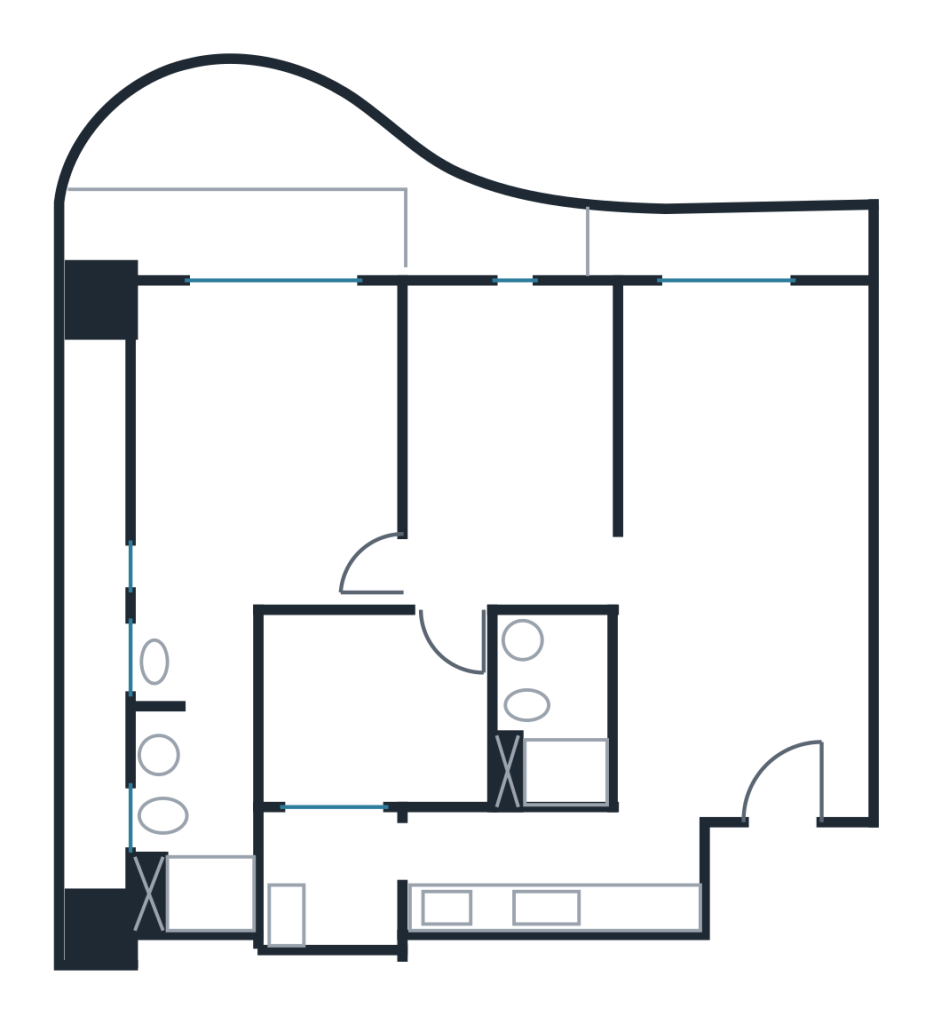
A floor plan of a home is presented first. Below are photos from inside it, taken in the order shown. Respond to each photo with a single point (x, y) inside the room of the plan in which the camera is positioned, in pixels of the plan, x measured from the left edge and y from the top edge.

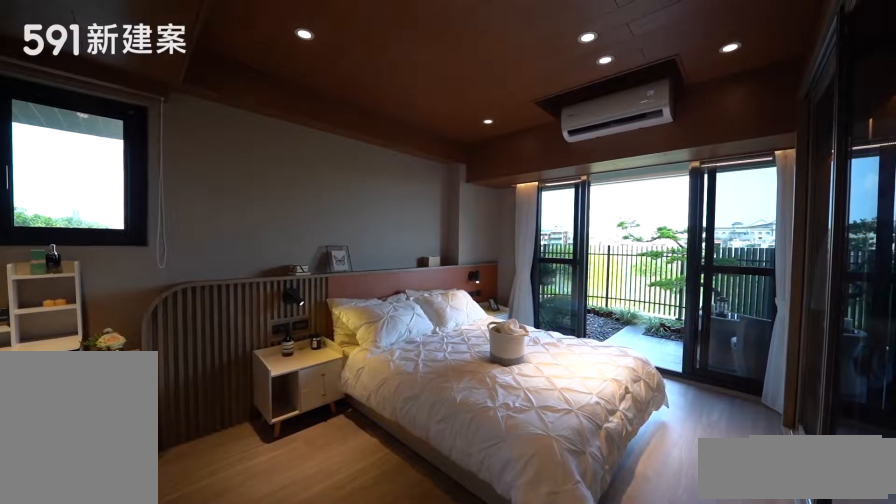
(255, 466)
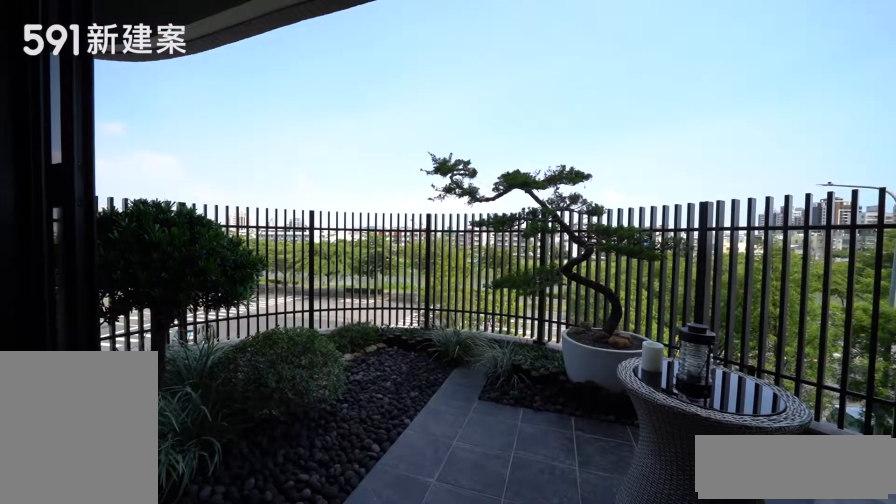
(292, 193)
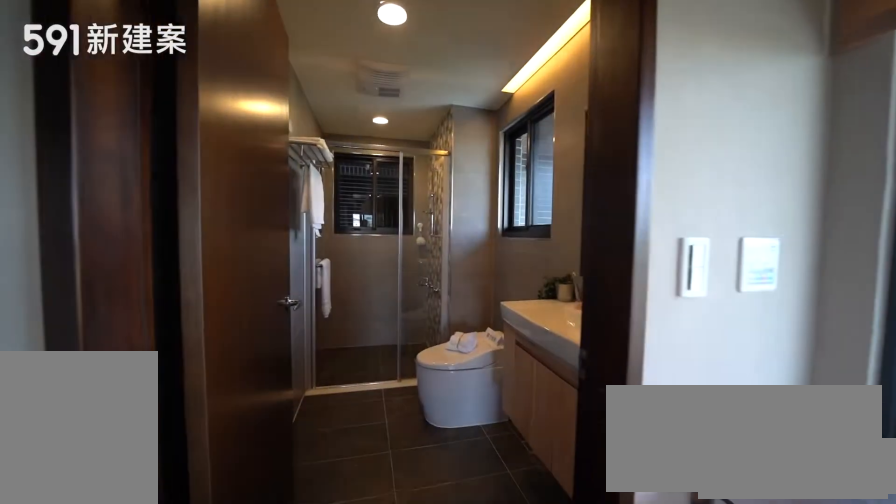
(189, 834)
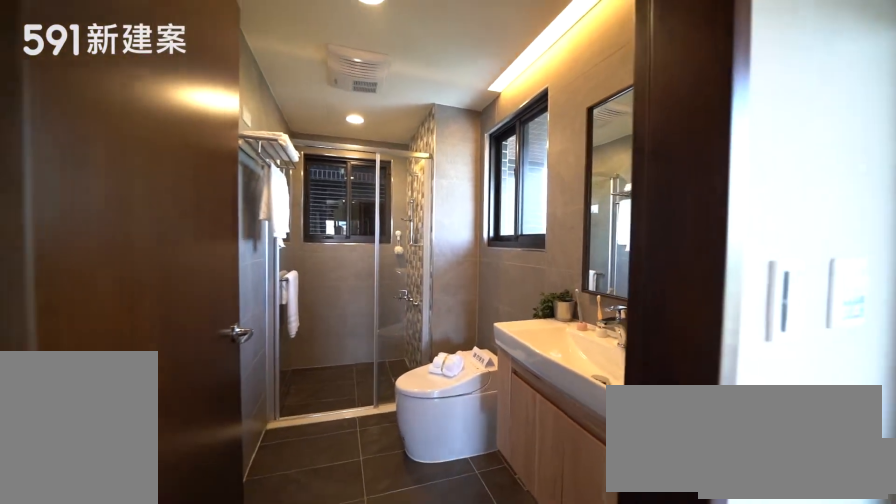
(189, 834)
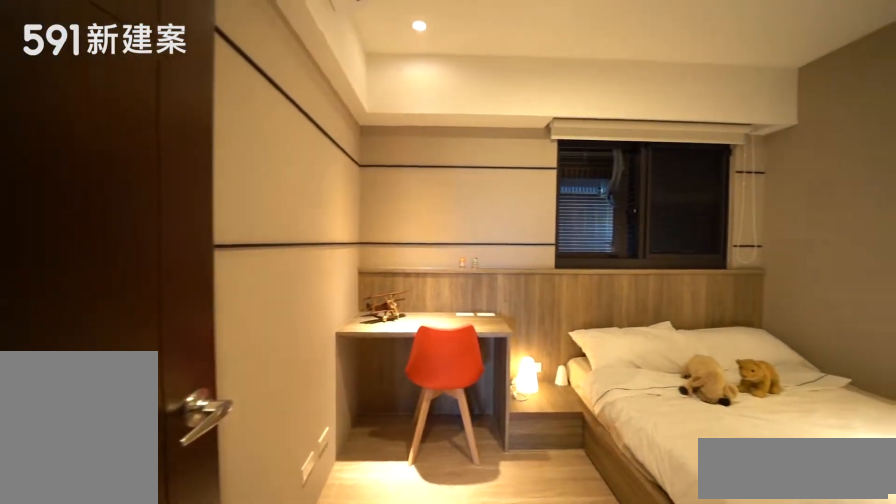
(365, 716)
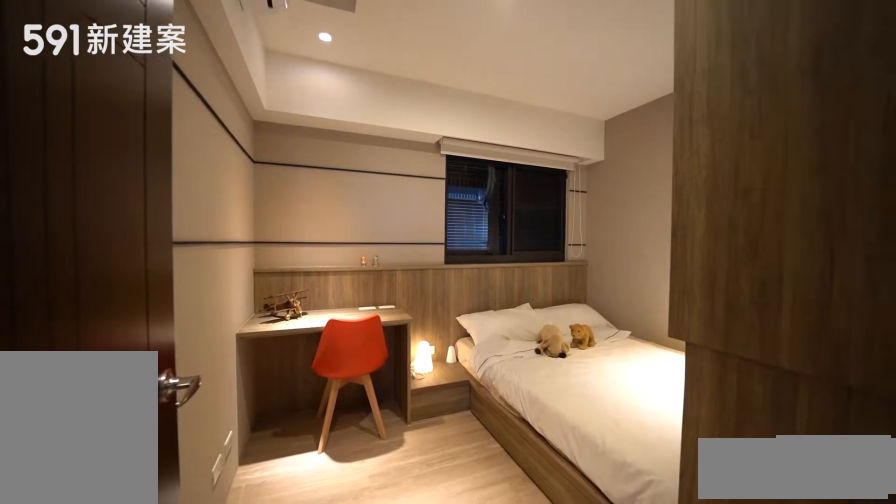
(365, 716)
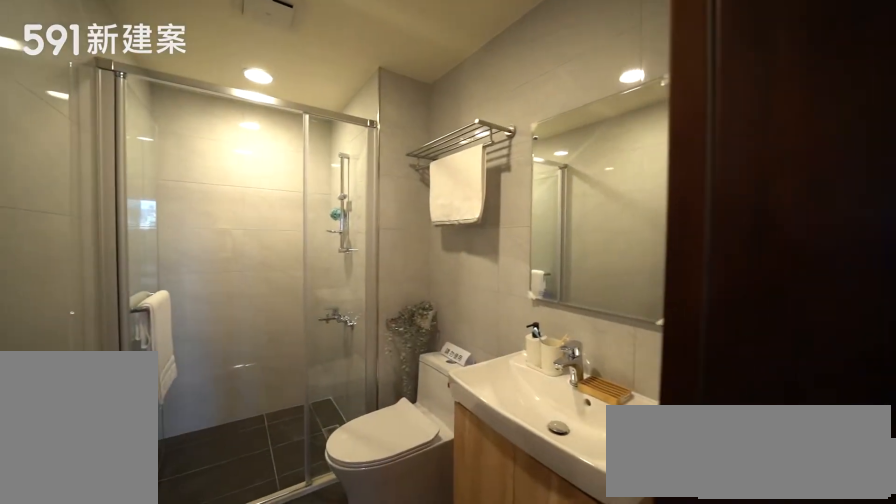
(551, 722)
